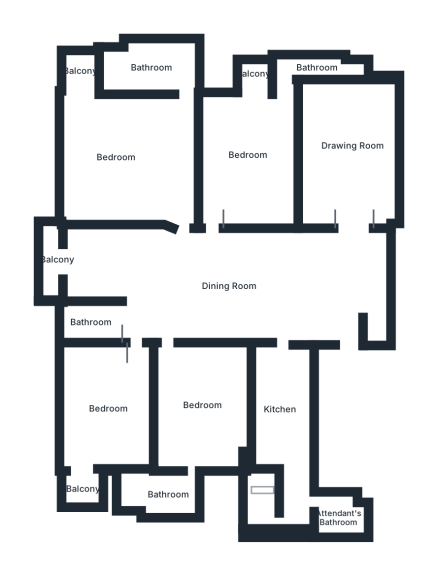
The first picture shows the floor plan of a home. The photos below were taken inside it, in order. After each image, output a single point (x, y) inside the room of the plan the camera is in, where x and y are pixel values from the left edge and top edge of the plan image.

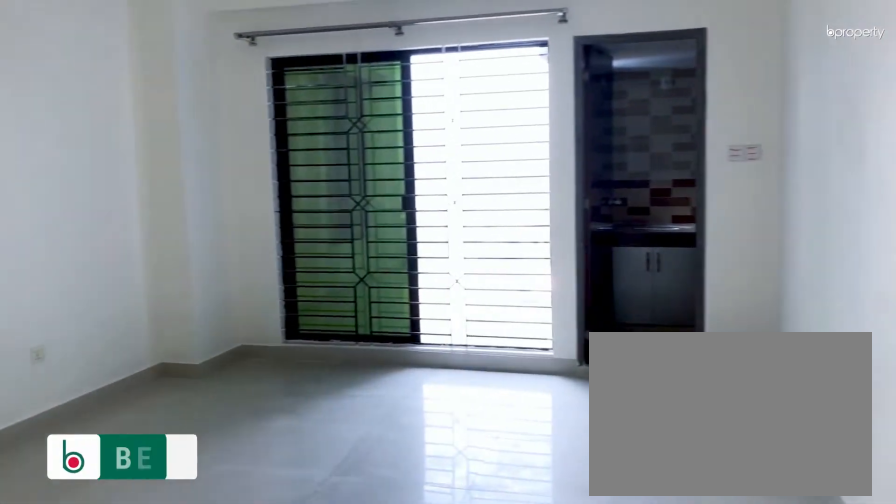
(202, 412)
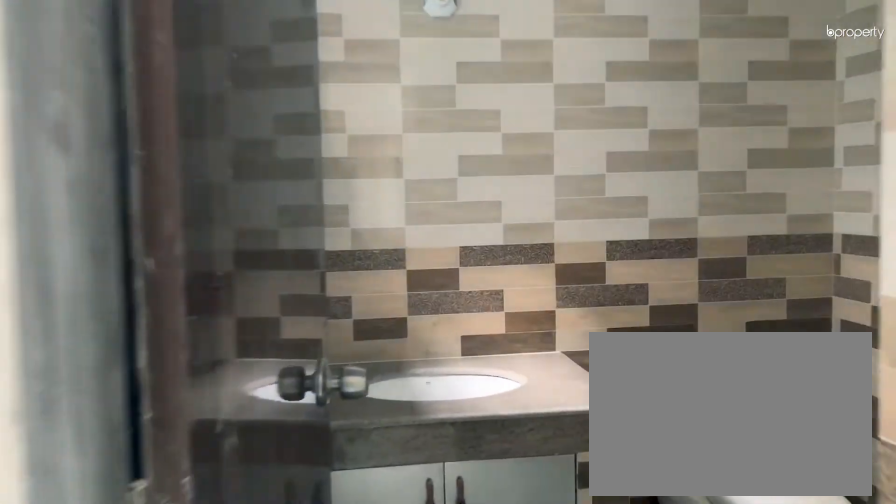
(170, 496)
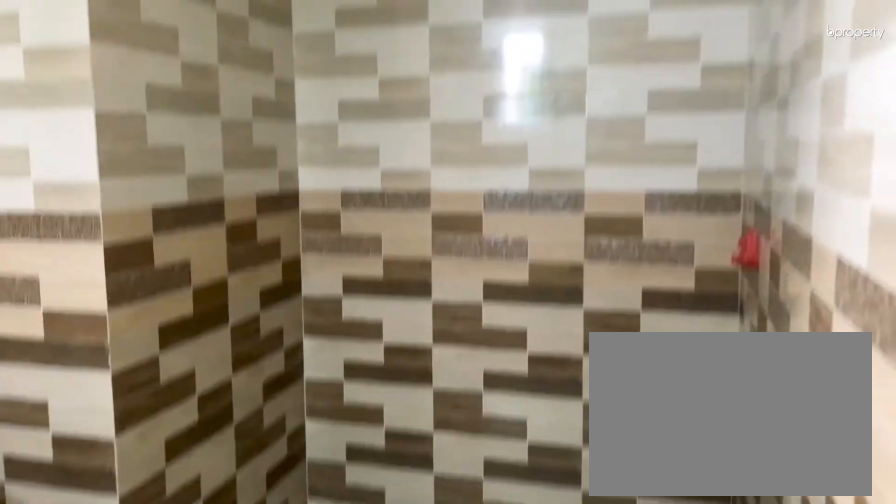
(168, 500)
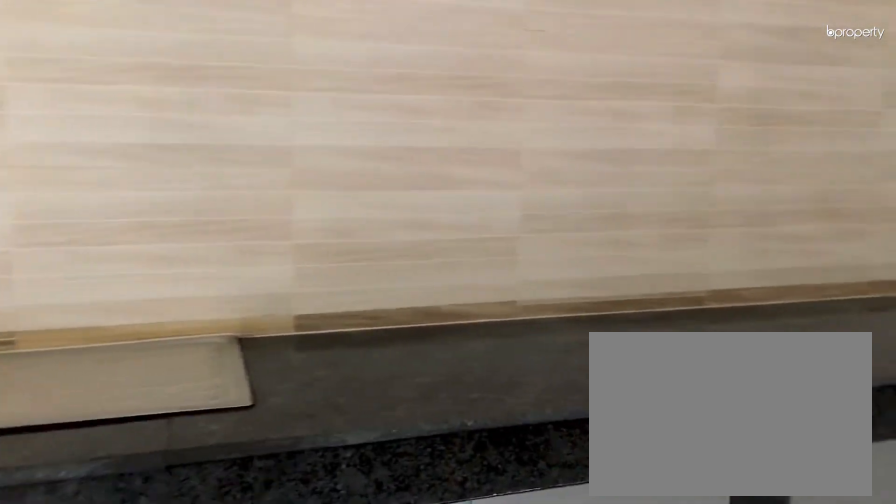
(280, 412)
